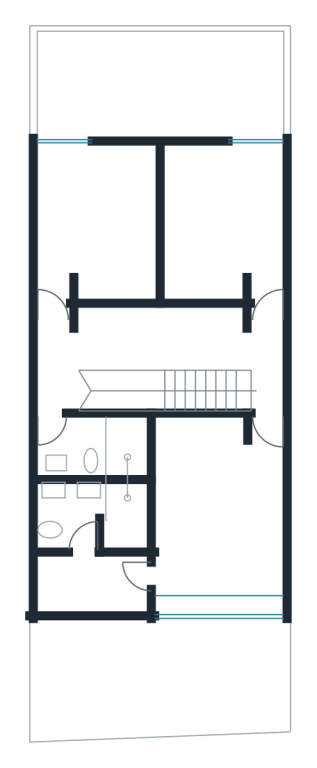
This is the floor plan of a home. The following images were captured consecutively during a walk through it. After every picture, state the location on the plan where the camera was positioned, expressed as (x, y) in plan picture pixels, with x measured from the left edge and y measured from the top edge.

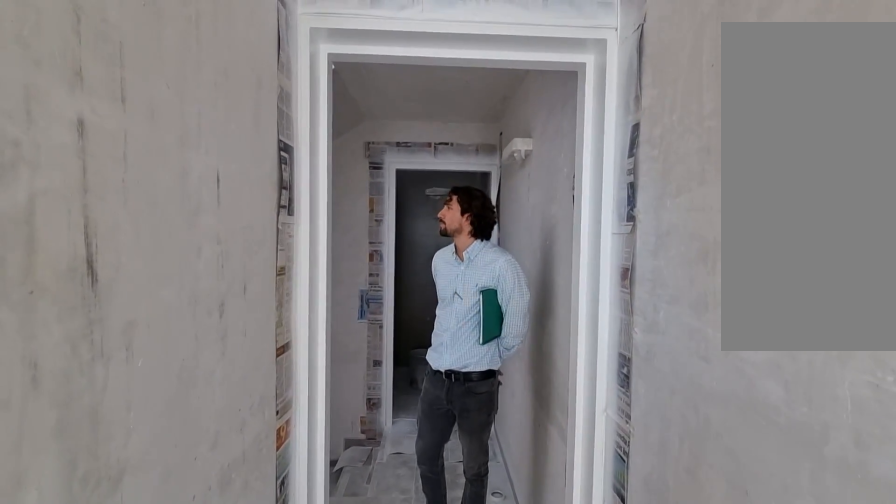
(55, 266)
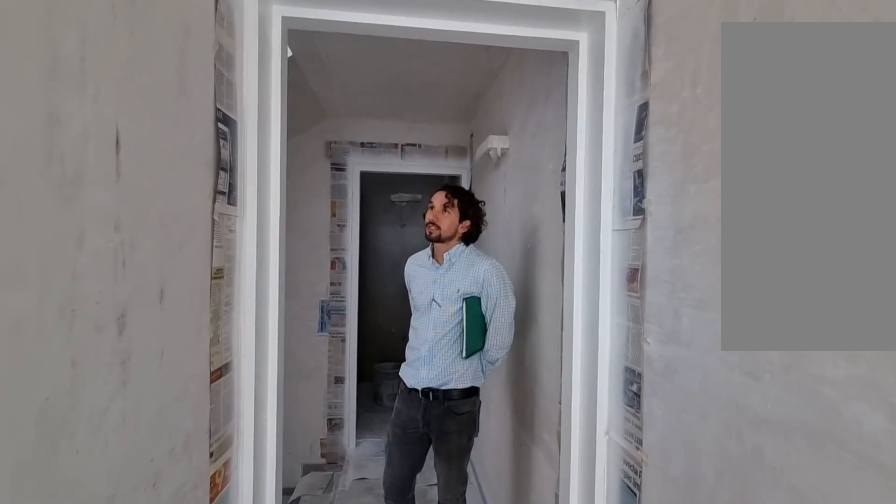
(55, 267)
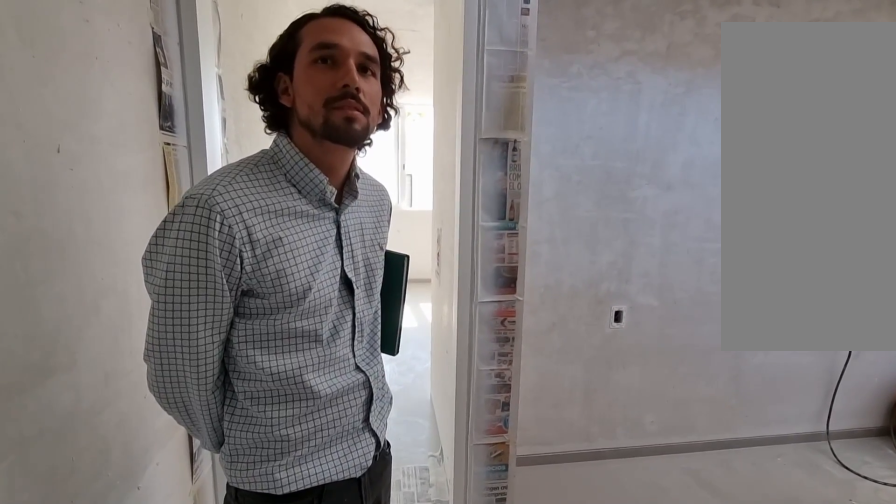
(59, 395)
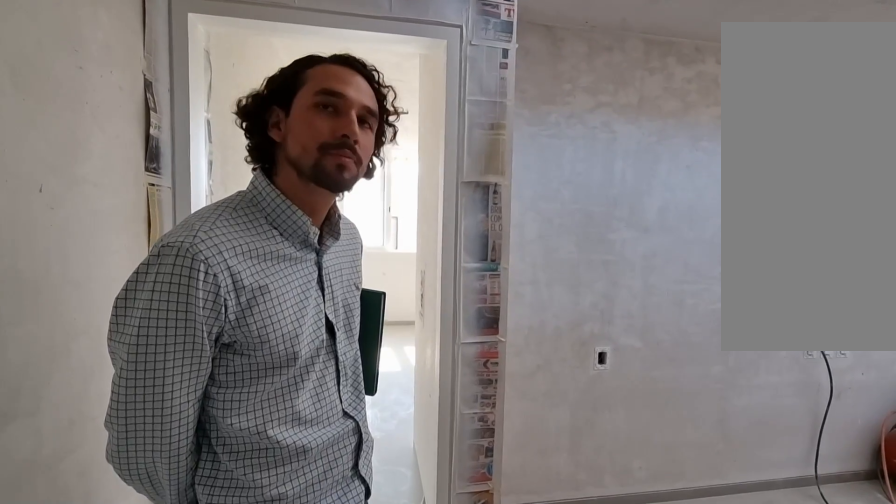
(60, 395)
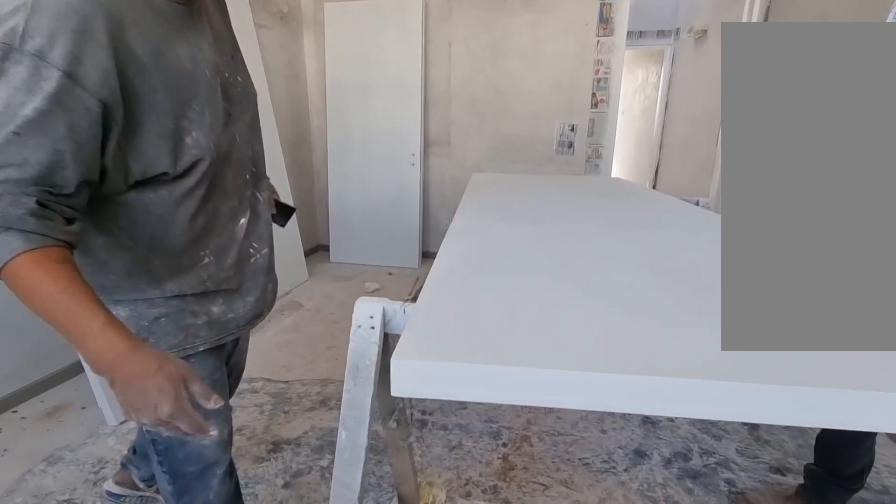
(218, 561)
